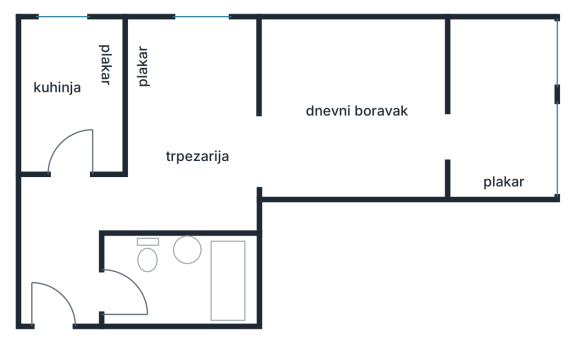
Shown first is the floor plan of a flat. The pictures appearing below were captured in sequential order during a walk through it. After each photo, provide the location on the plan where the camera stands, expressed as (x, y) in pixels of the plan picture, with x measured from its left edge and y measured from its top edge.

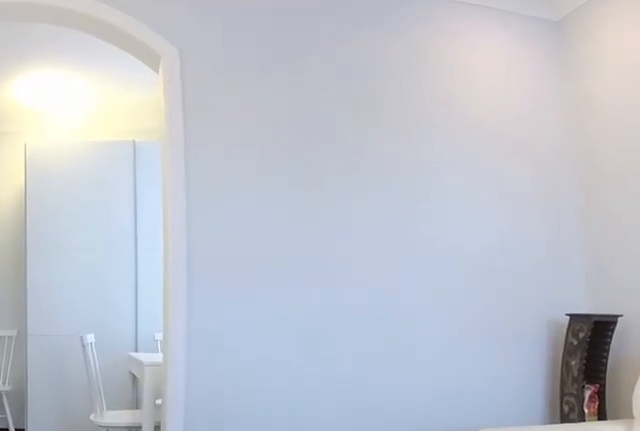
(412, 138)
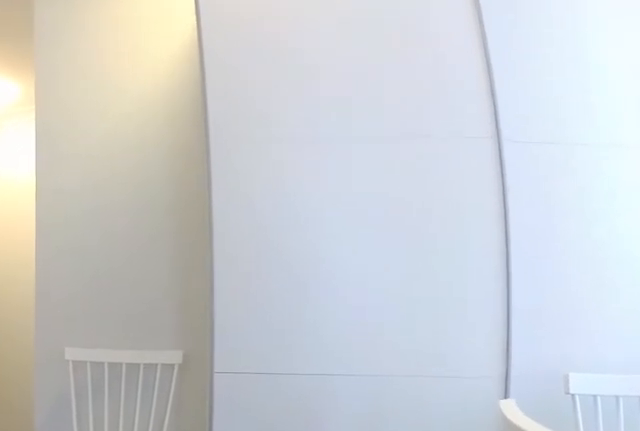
(275, 154)
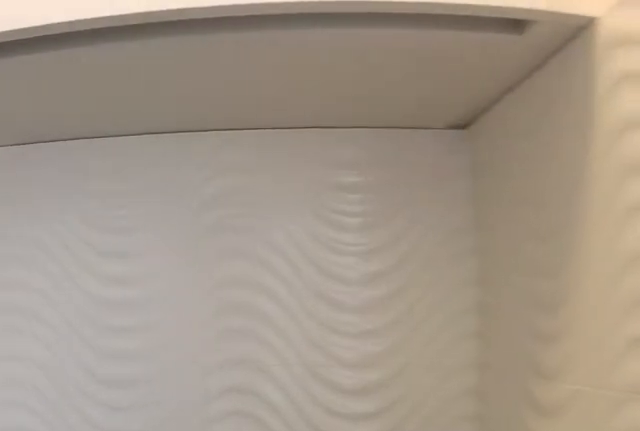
(82, 37)
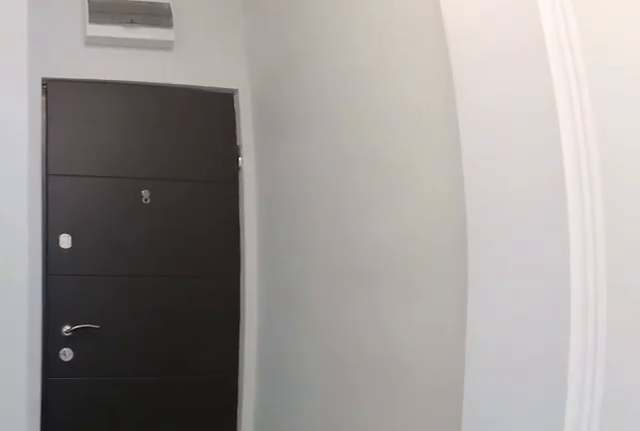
(72, 202)
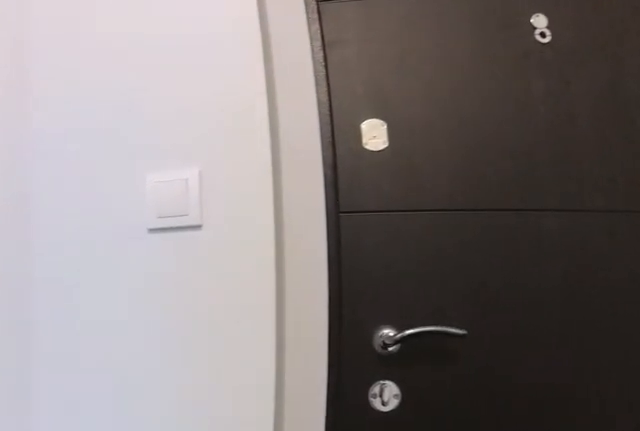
(69, 290)
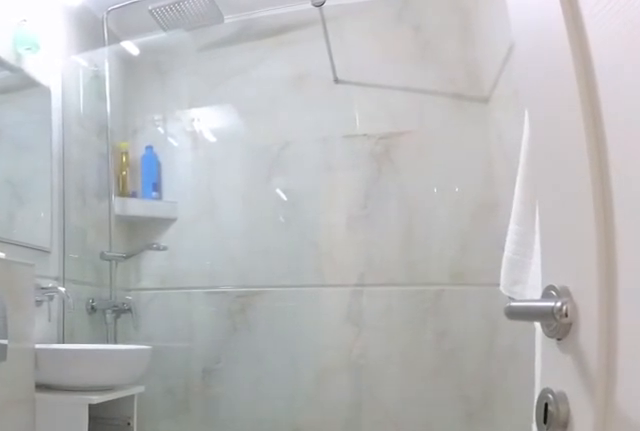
(99, 298)
